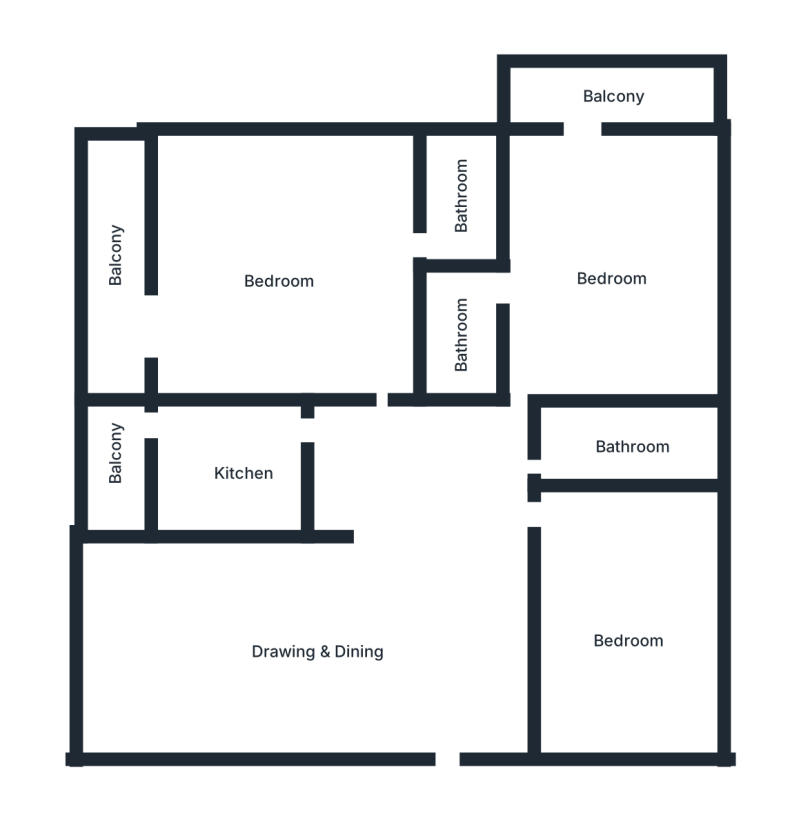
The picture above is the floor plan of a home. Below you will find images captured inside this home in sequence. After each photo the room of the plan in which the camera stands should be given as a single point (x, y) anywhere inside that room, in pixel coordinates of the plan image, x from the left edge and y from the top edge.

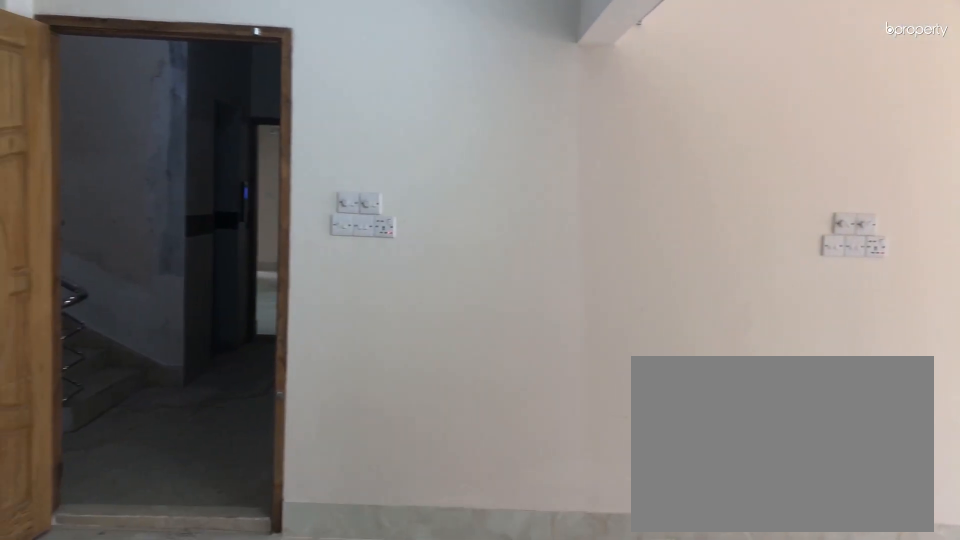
(321, 657)
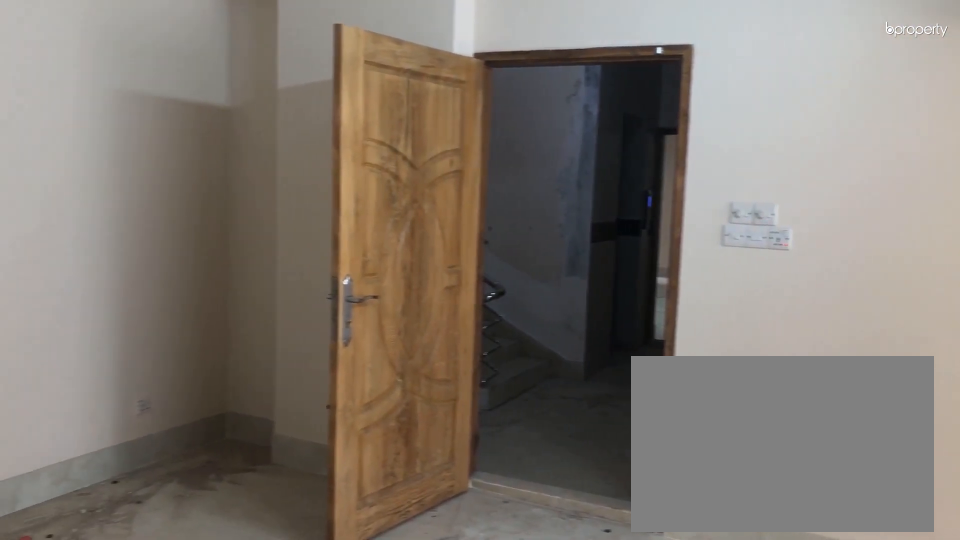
(321, 657)
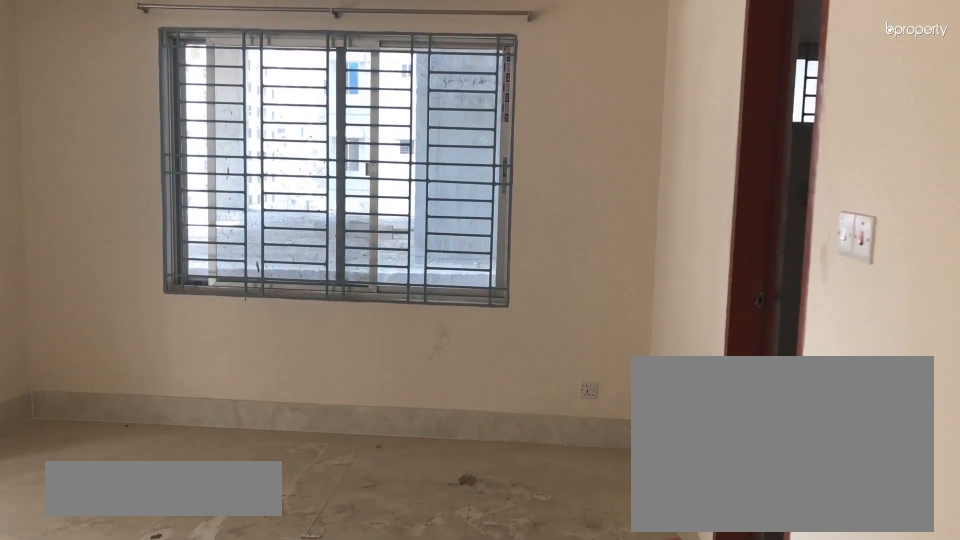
(278, 281)
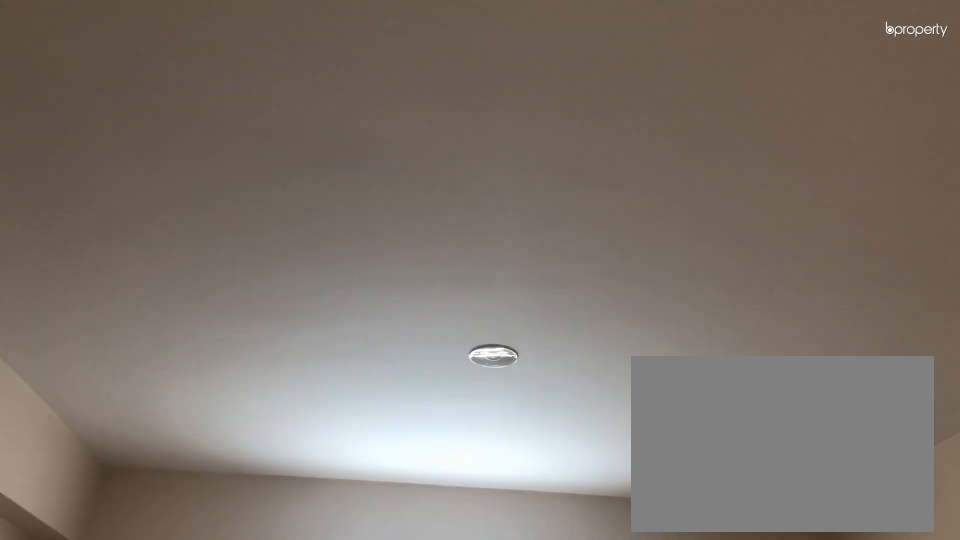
(611, 273)
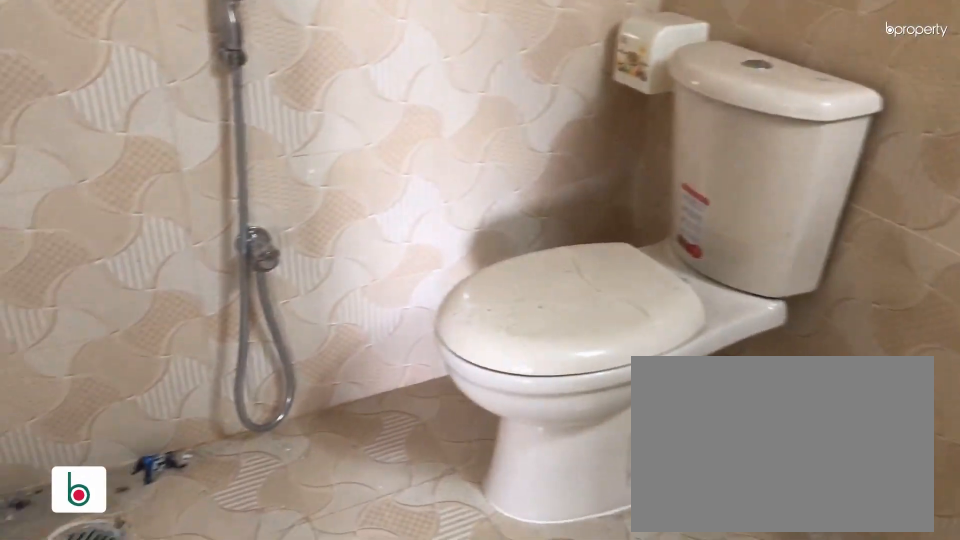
(460, 325)
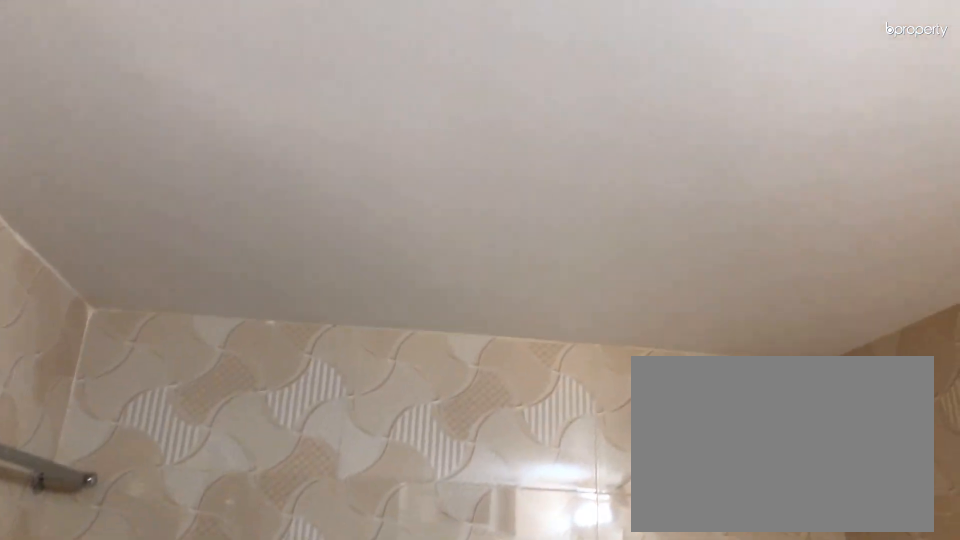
(460, 325)
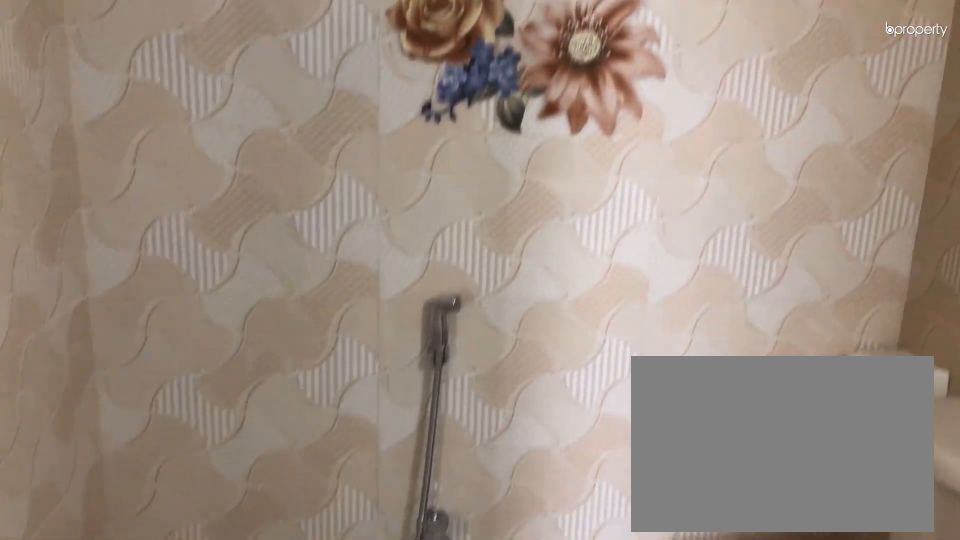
(460, 325)
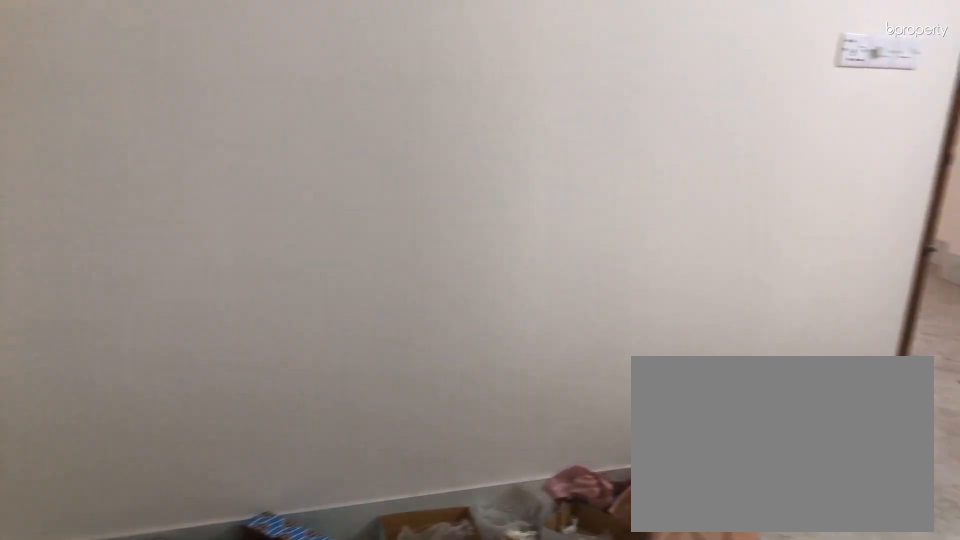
(631, 641)
